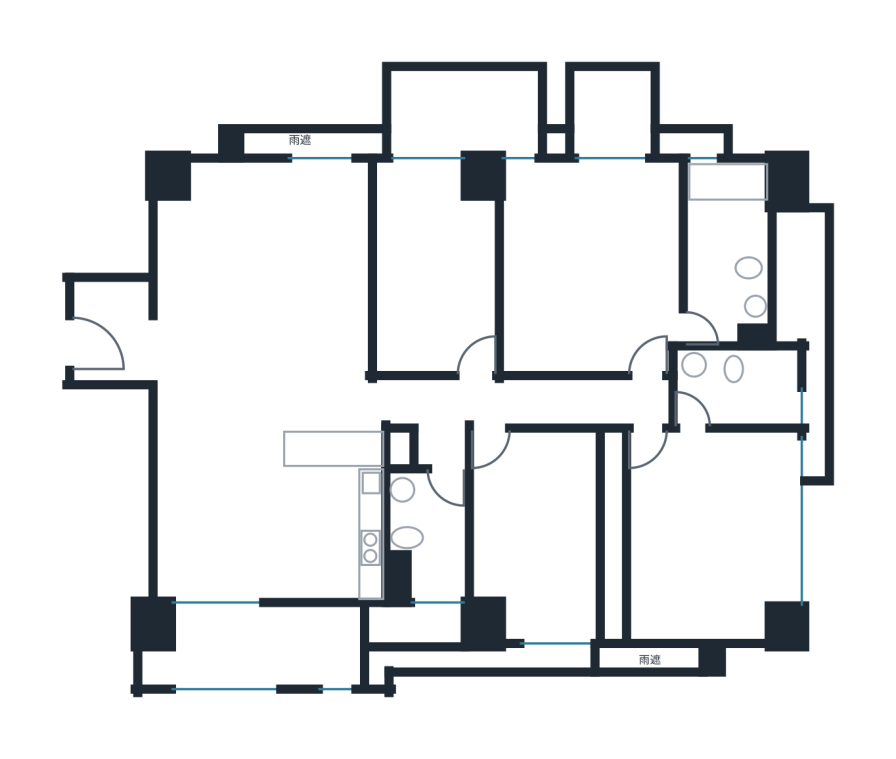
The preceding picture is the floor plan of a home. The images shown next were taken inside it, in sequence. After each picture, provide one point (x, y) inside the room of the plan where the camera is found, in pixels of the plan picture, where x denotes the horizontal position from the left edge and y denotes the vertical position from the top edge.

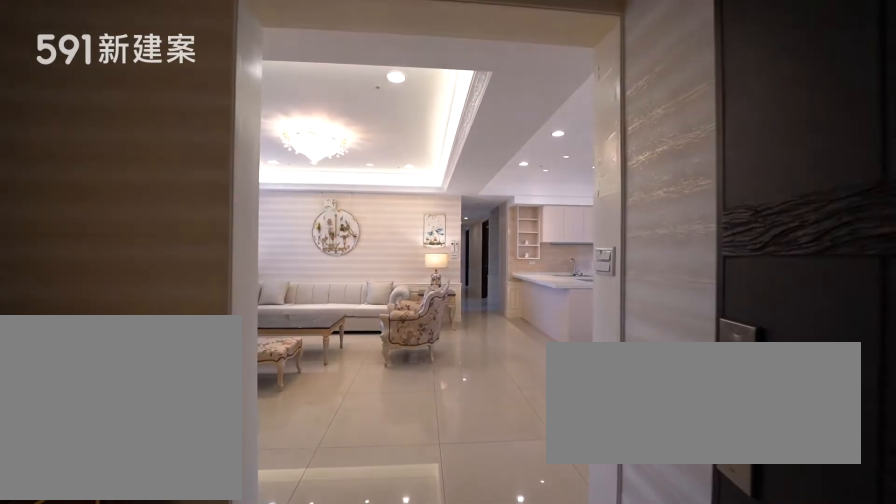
(114, 326)
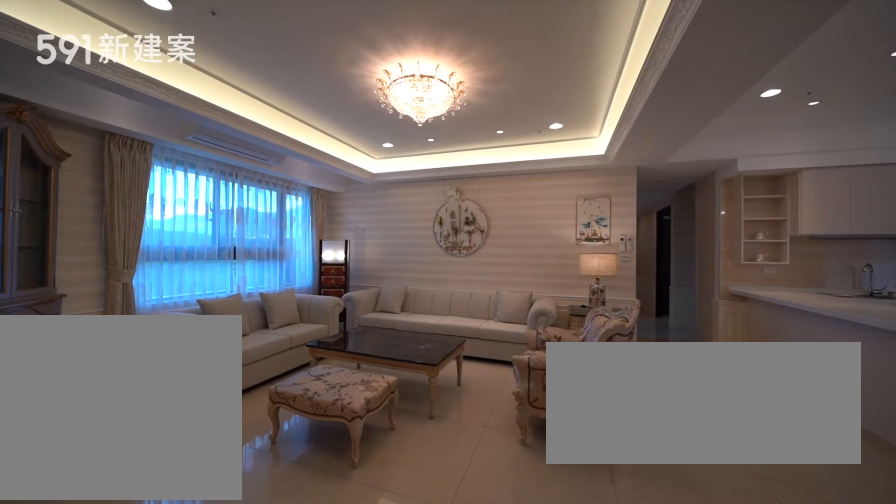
(266, 270)
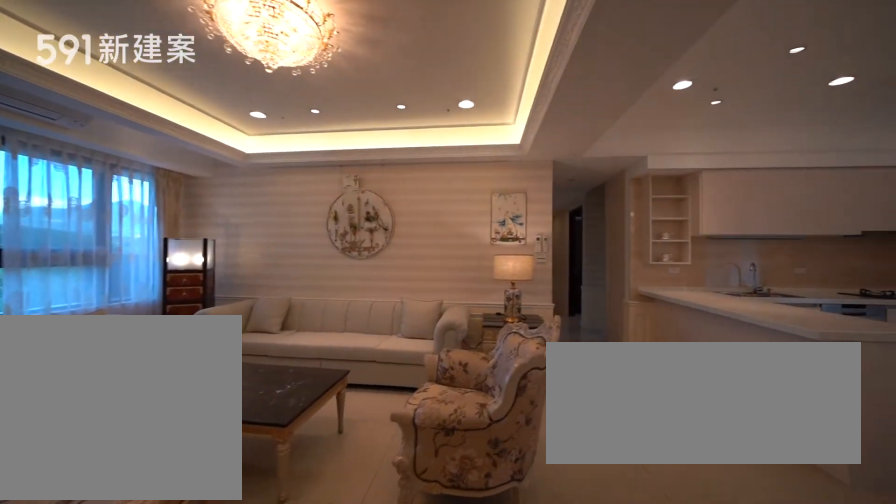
(266, 270)
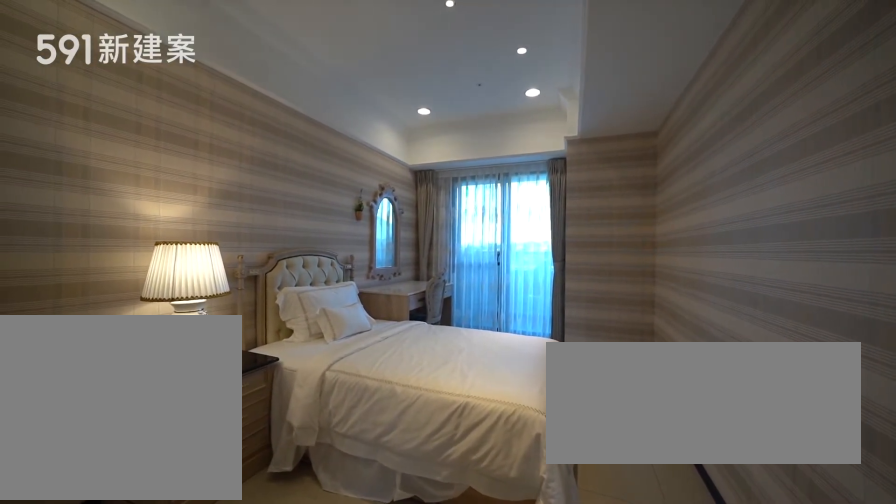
(433, 262)
